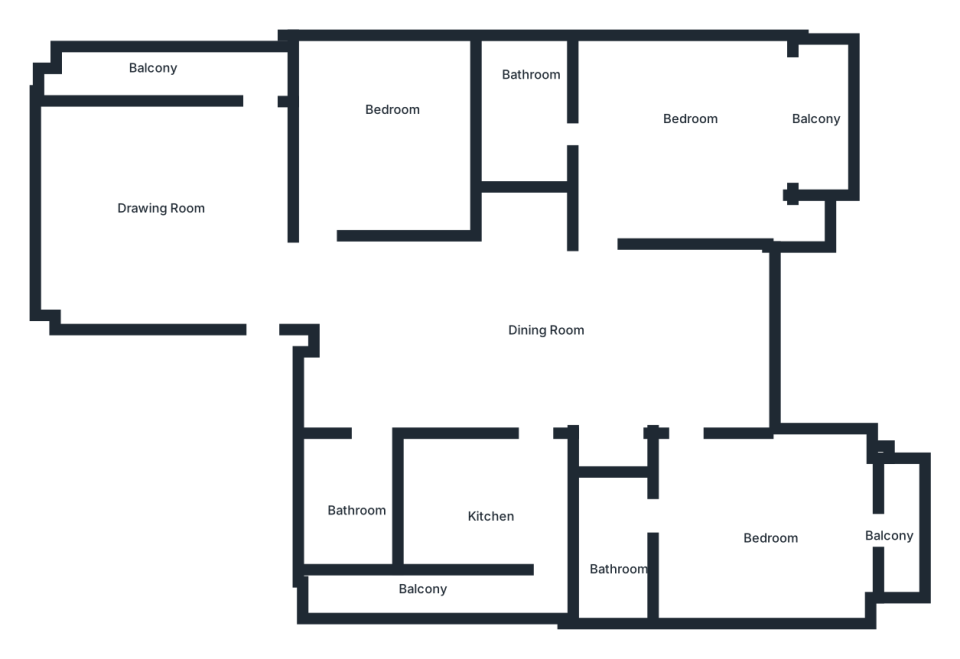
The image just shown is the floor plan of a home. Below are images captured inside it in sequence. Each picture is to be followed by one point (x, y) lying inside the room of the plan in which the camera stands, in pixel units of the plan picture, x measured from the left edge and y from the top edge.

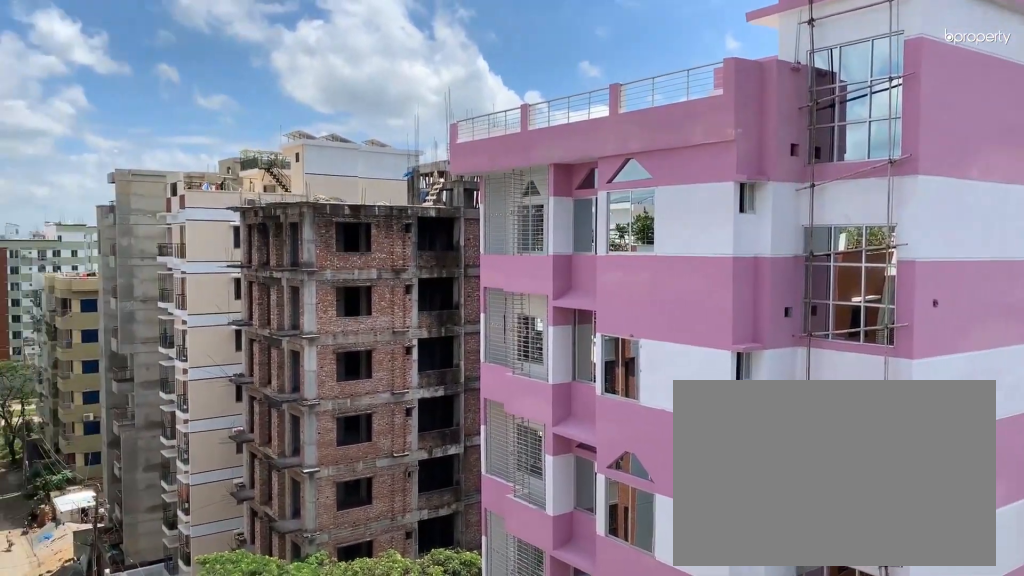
(901, 536)
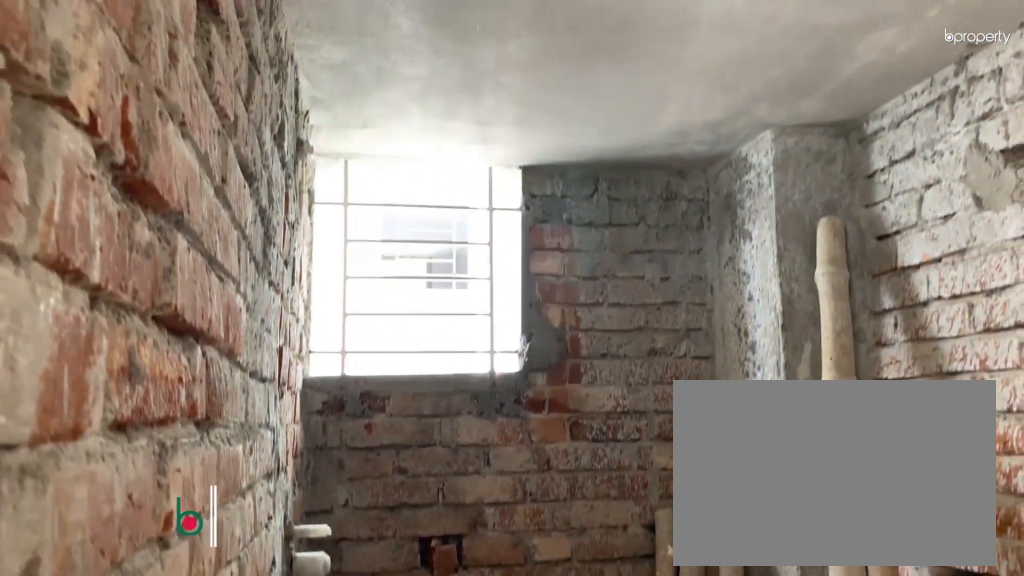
(609, 528)
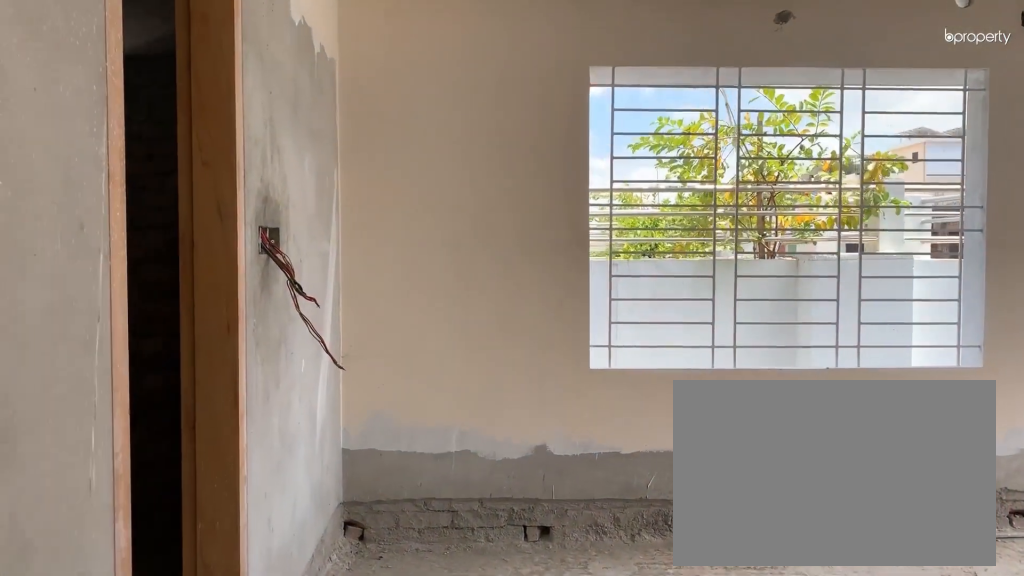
(701, 136)
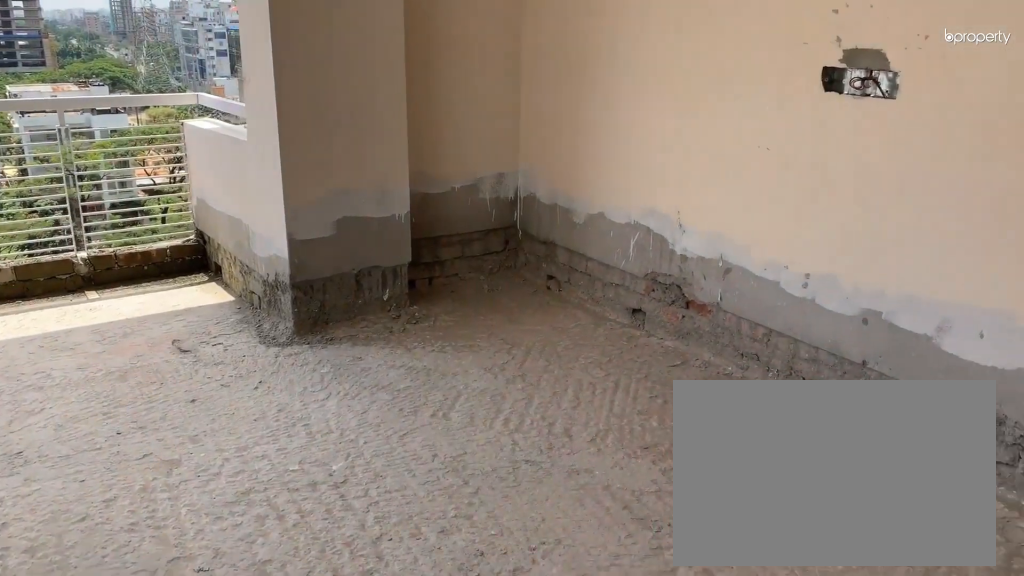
(701, 136)
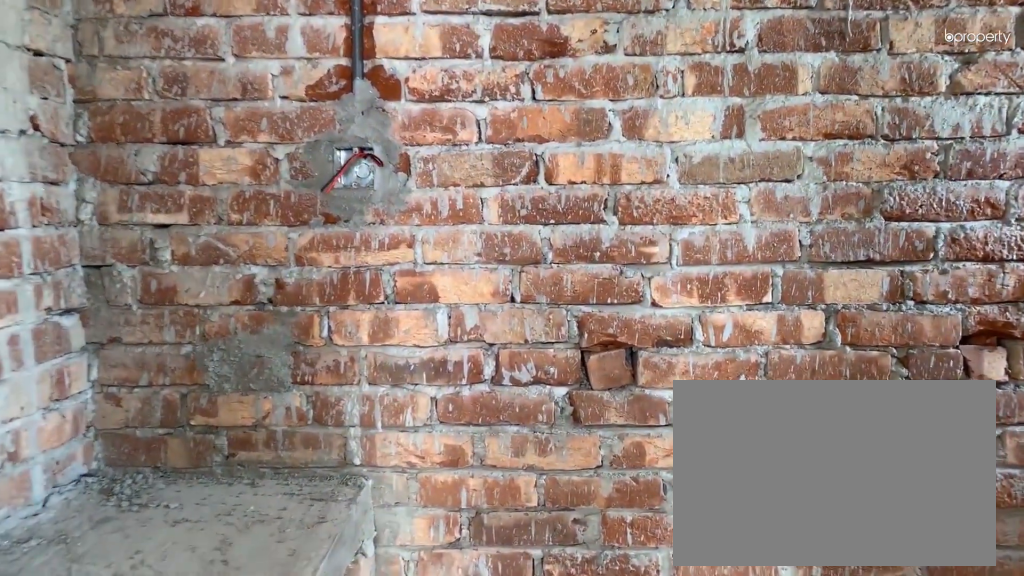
(521, 126)
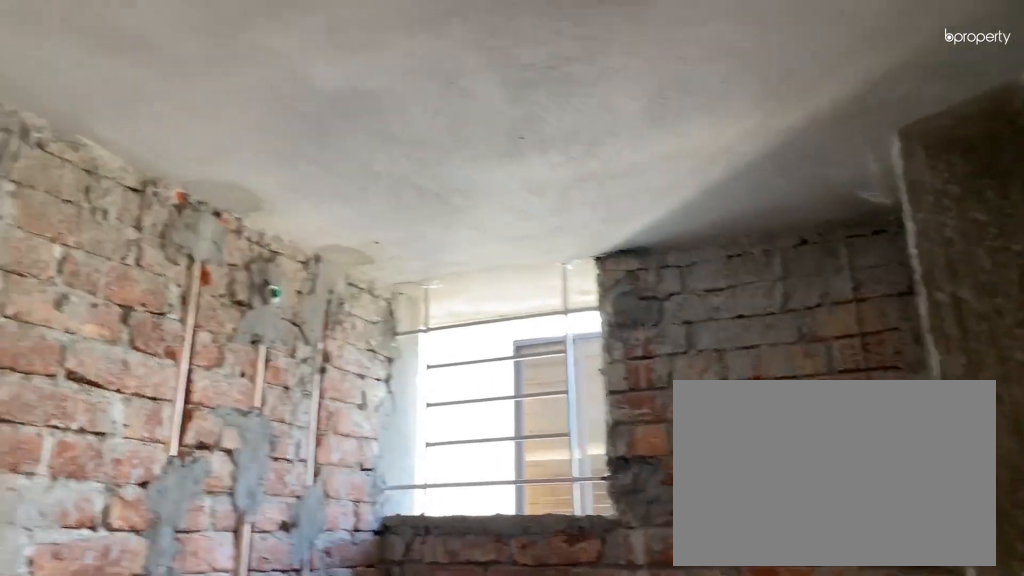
(516, 127)
